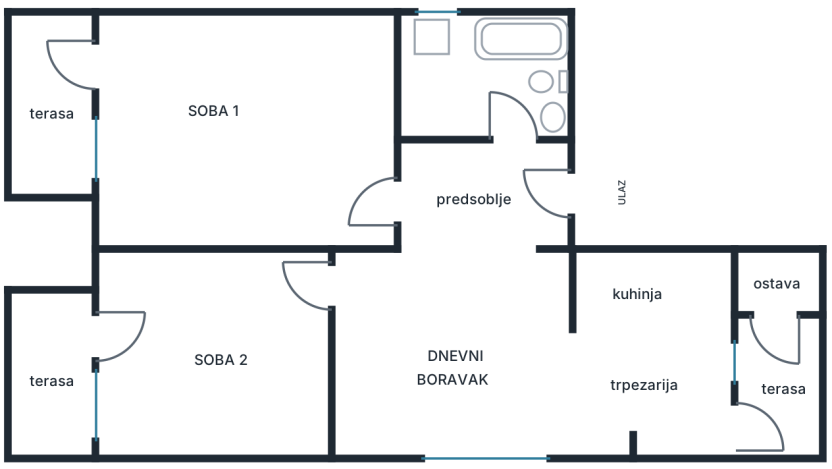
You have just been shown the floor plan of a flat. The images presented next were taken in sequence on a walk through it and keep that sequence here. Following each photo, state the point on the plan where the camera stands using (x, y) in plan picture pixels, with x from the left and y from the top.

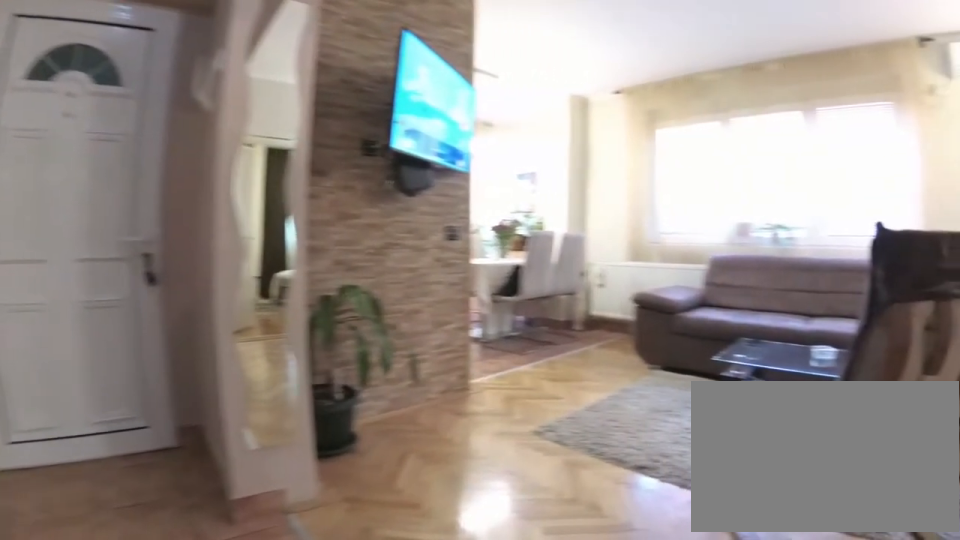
(400, 184)
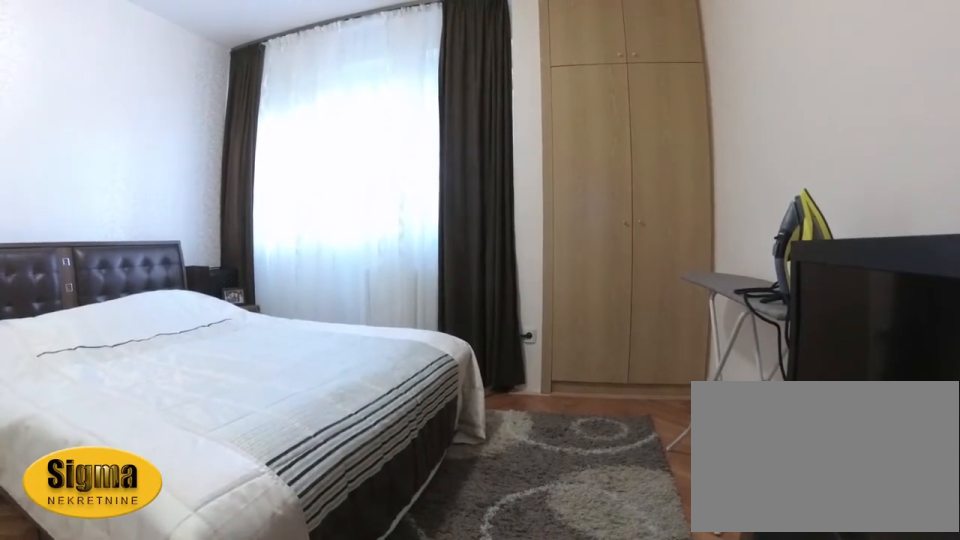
(310, 305)
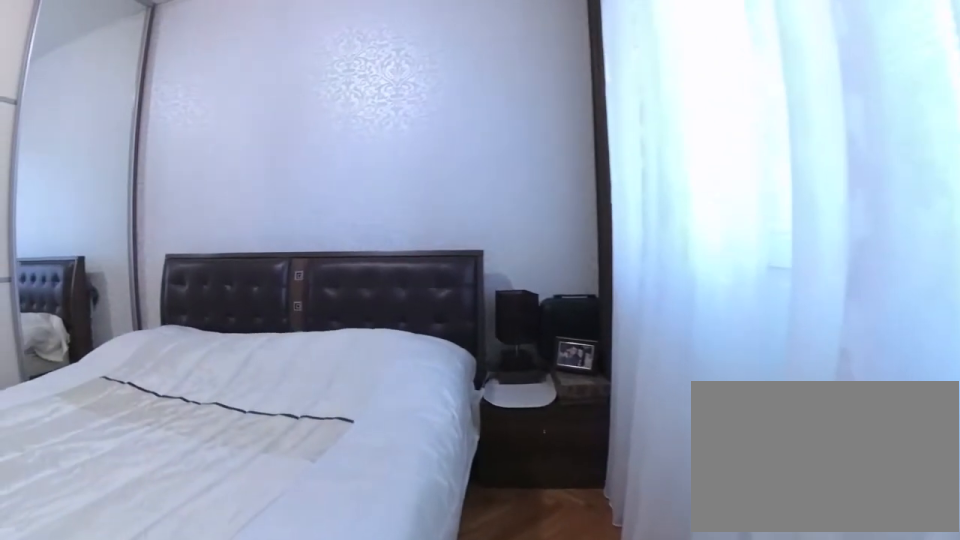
(136, 336)
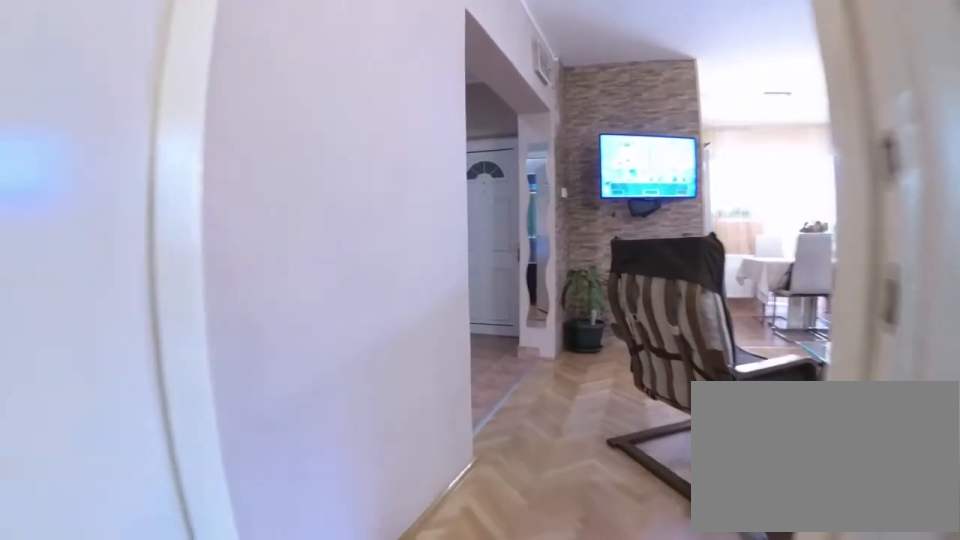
(275, 299)
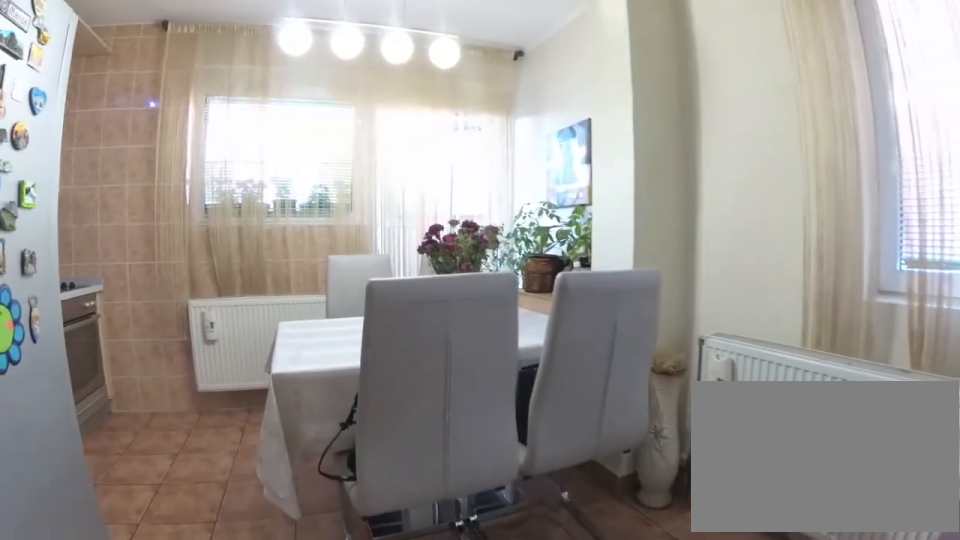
(500, 357)
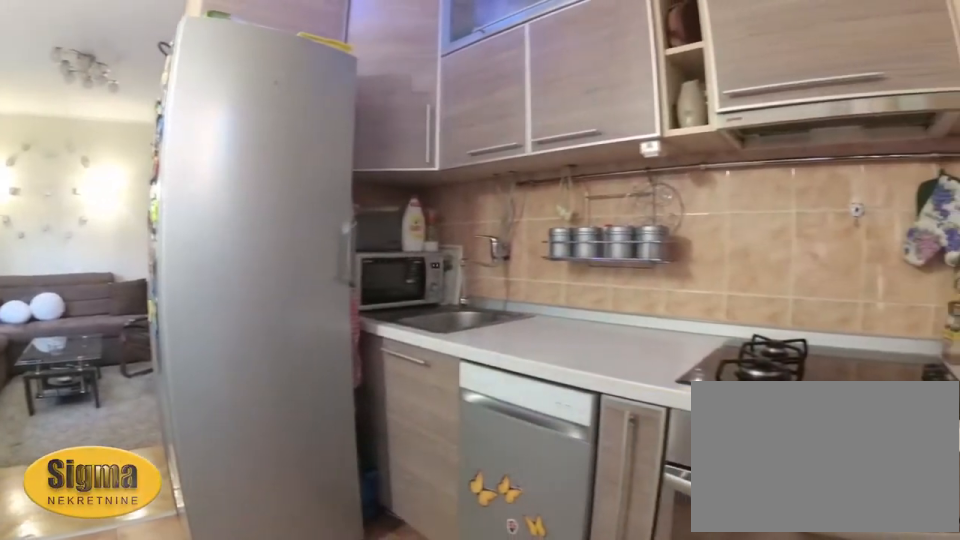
(706, 376)
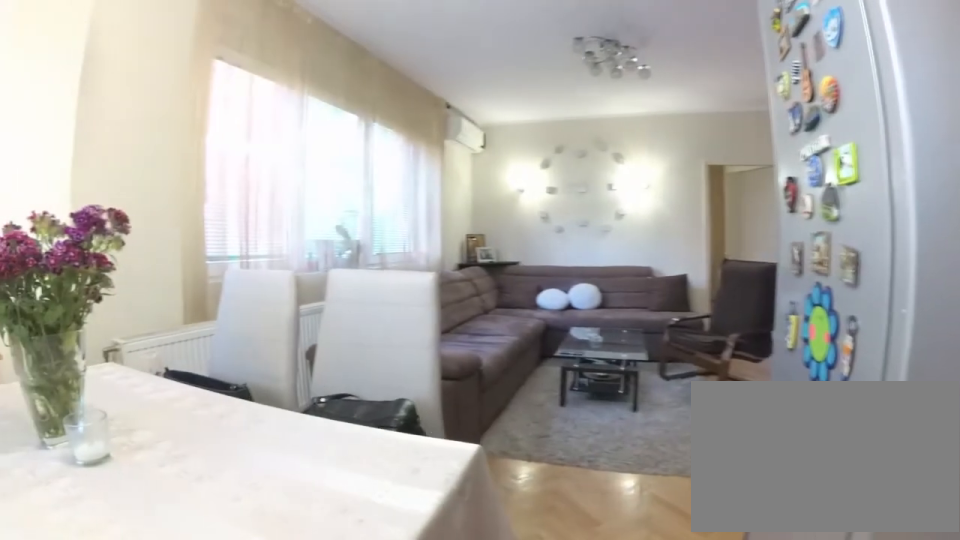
(683, 368)
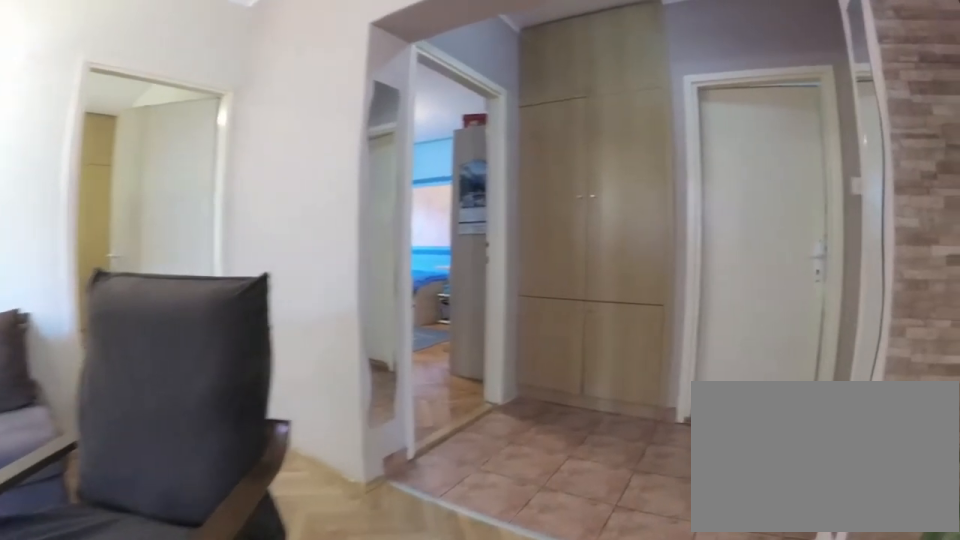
(527, 336)
